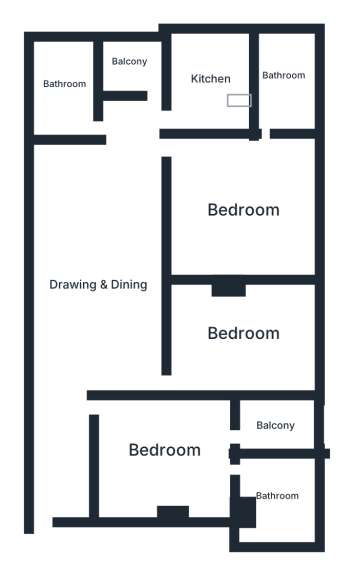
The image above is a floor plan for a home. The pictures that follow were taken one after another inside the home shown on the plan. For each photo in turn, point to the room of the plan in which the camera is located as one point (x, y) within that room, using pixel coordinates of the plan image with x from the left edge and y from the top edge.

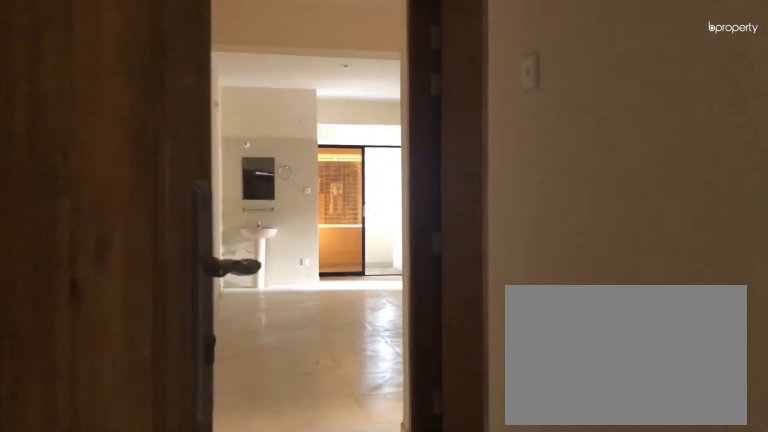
(49, 436)
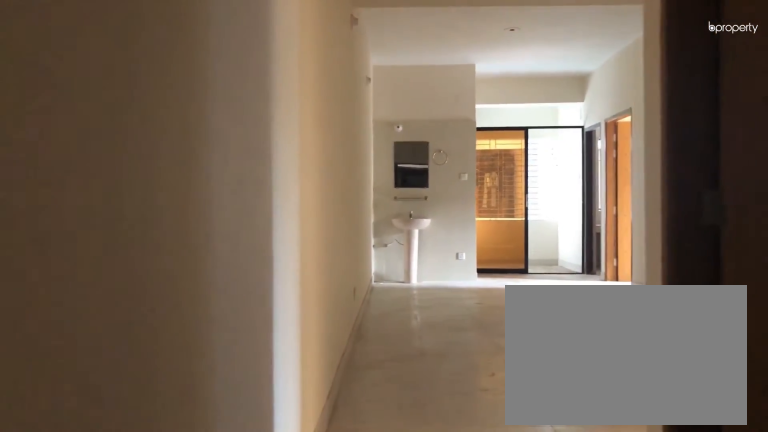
(49, 436)
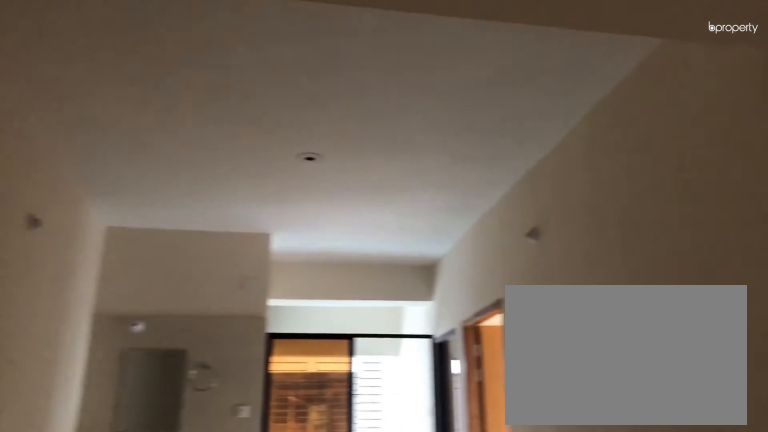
(98, 282)
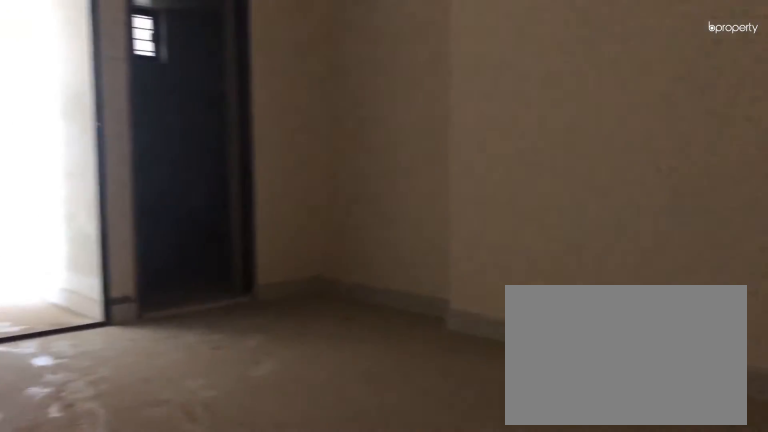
(164, 452)
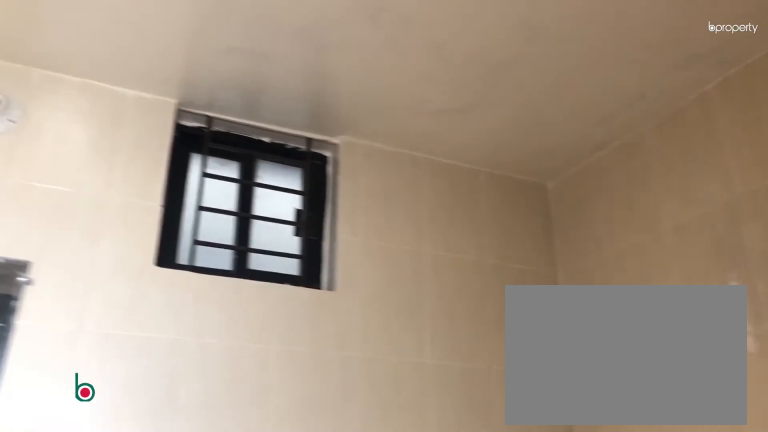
(278, 498)
